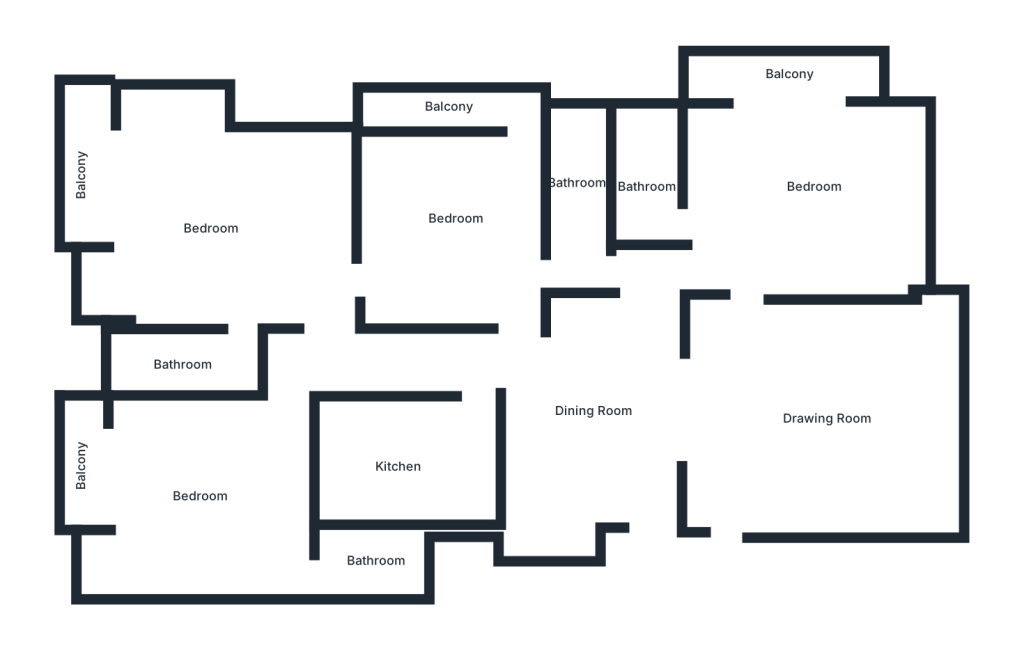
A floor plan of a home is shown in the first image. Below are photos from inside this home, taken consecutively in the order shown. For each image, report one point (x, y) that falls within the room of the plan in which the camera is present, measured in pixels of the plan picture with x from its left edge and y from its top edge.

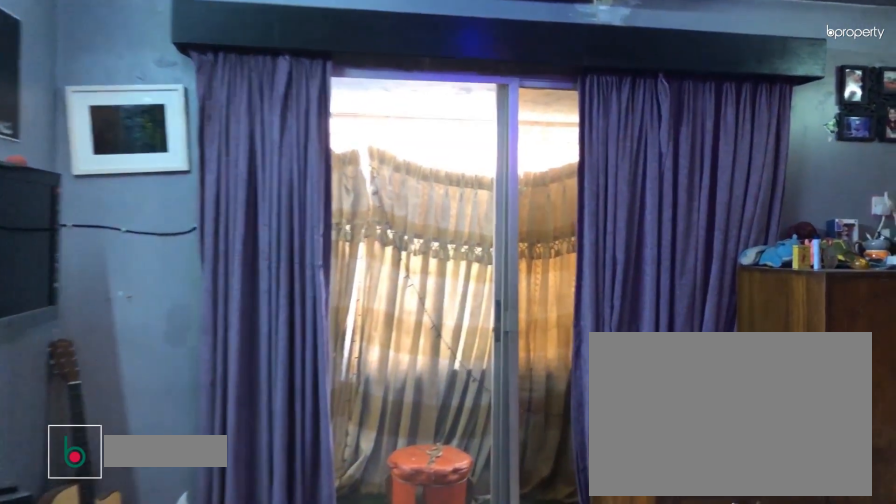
(803, 186)
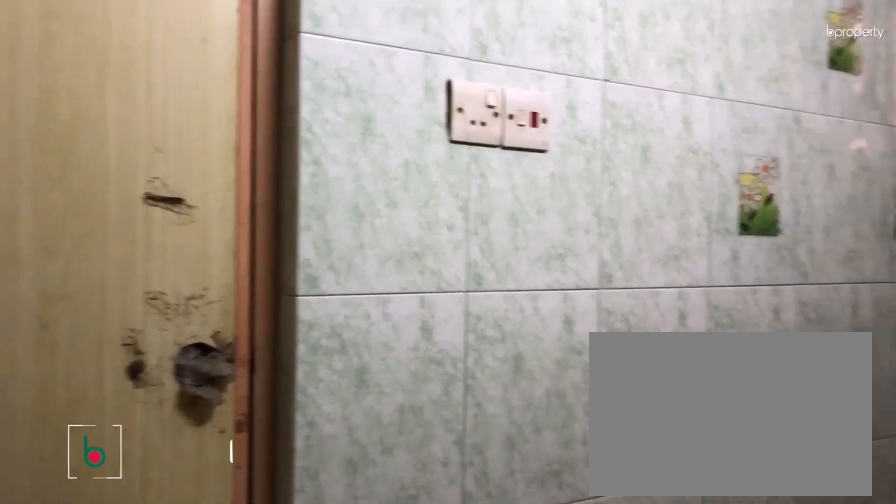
(578, 201)
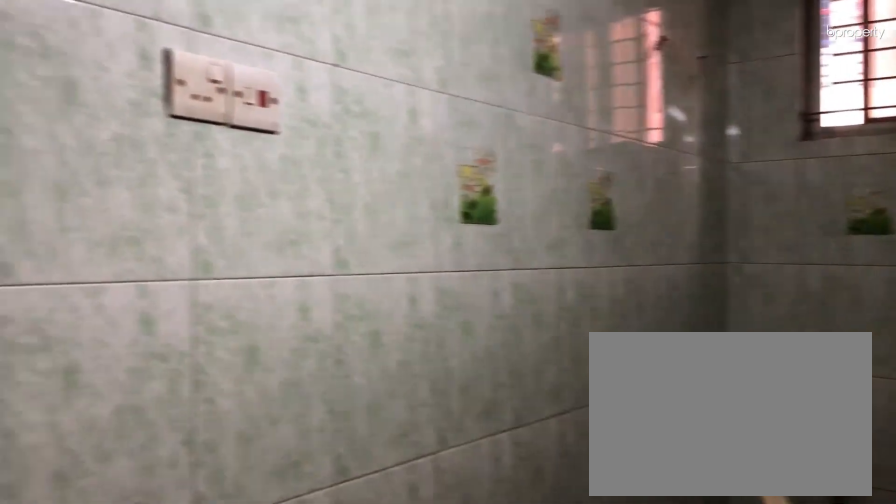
(578, 201)
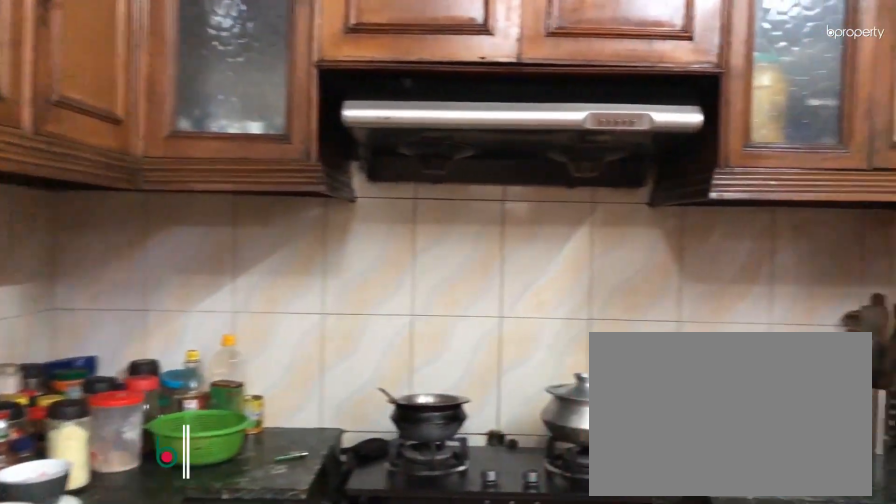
(403, 464)
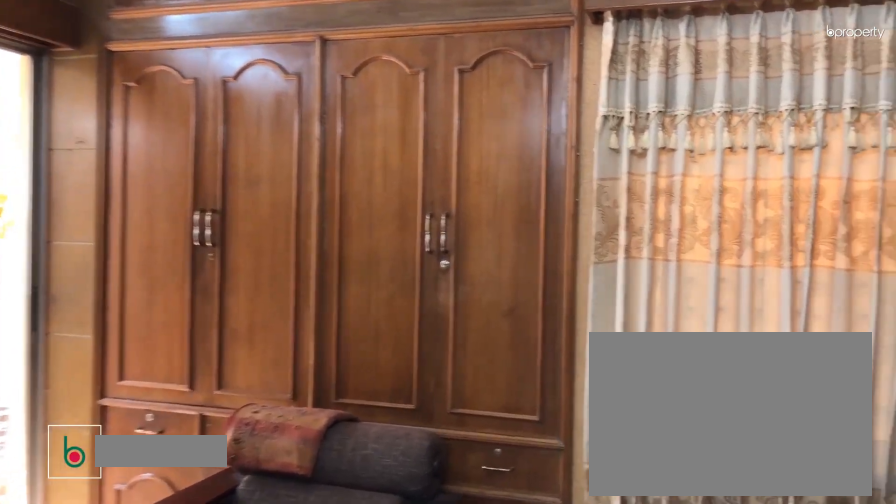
(214, 234)
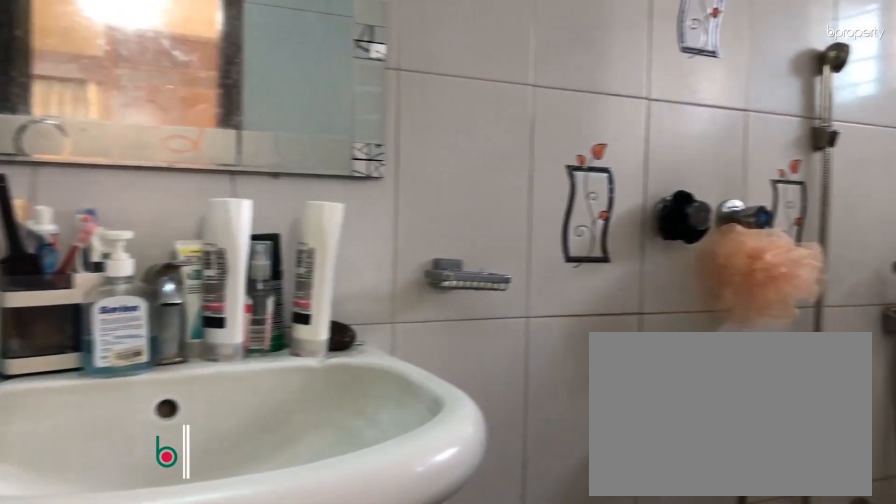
(185, 363)
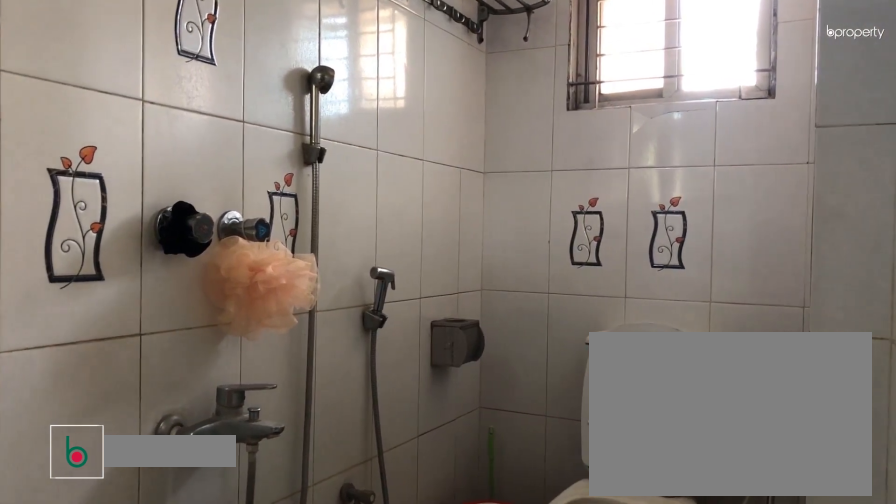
(185, 363)
